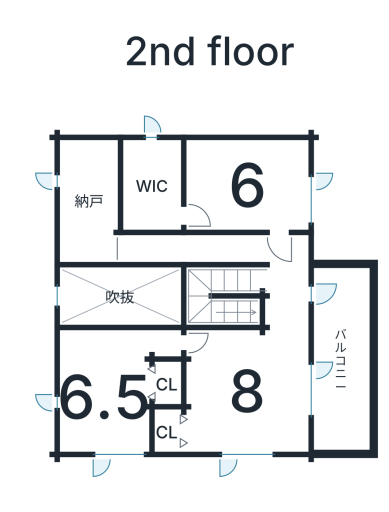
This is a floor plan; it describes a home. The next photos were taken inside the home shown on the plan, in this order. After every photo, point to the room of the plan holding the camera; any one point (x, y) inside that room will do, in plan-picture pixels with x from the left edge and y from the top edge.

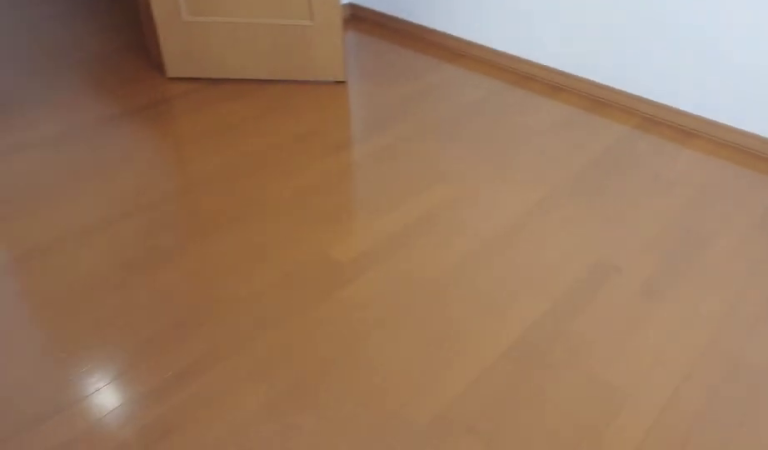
(246, 182)
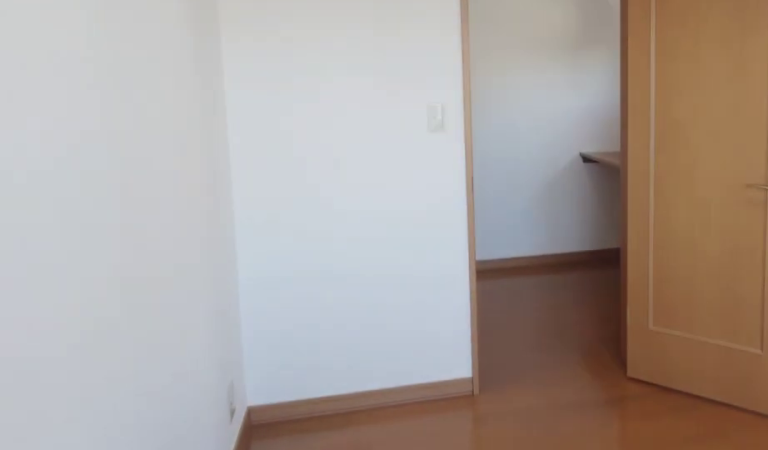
(246, 182)
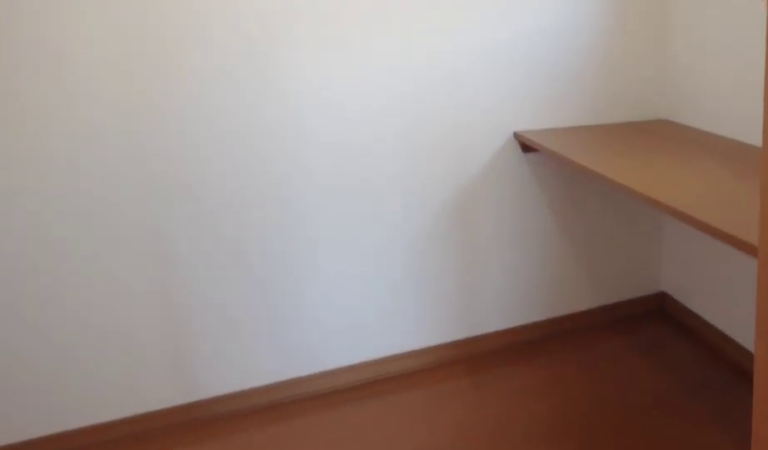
(153, 197)
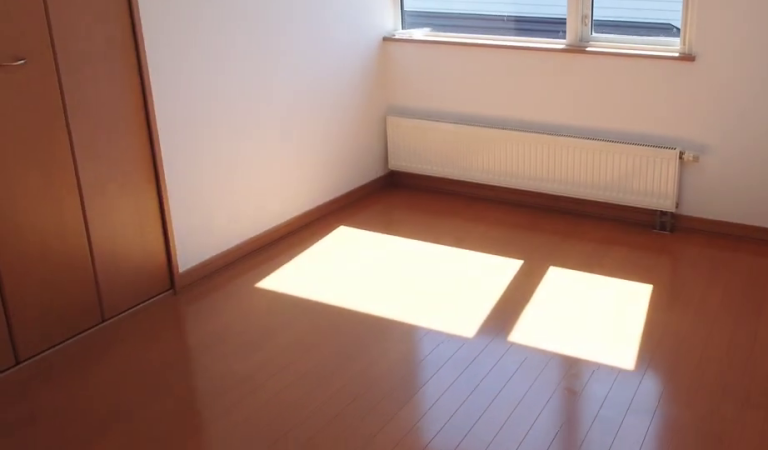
(100, 412)
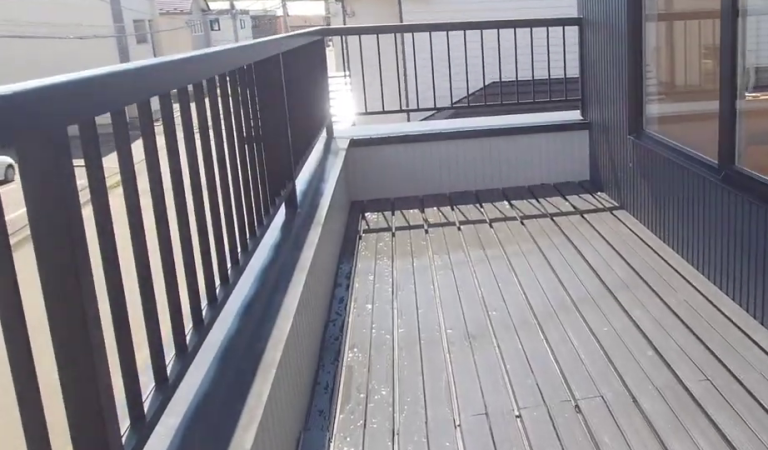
(341, 368)
